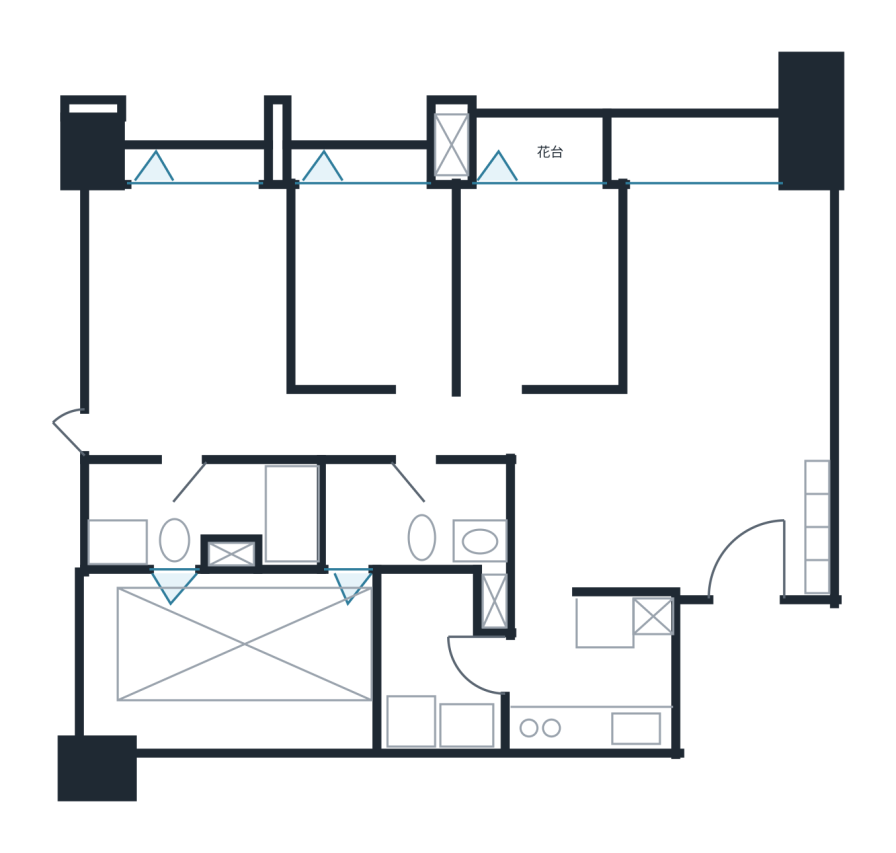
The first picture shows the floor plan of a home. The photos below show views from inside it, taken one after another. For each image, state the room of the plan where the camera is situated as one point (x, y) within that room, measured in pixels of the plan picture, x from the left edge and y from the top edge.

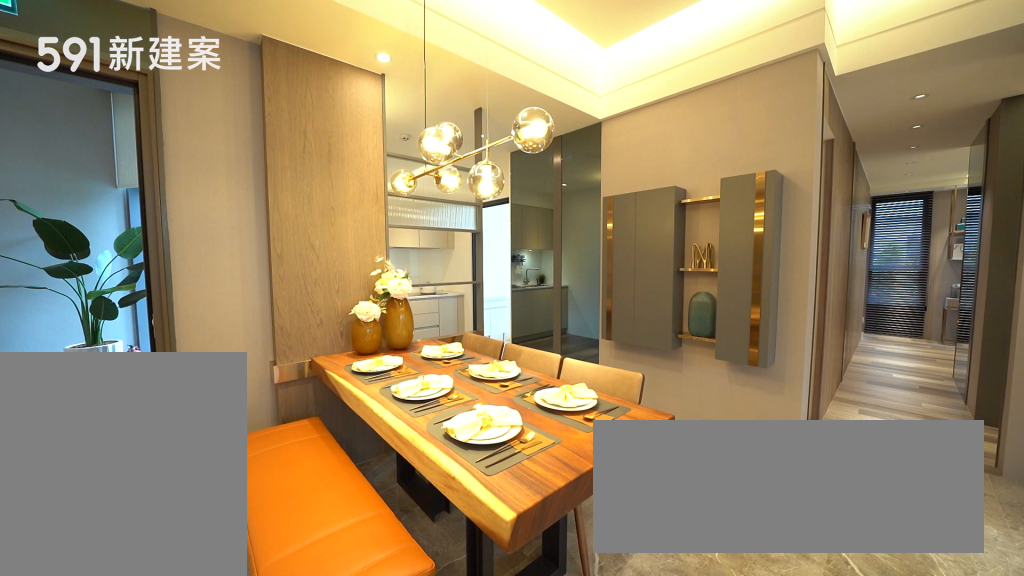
(636, 499)
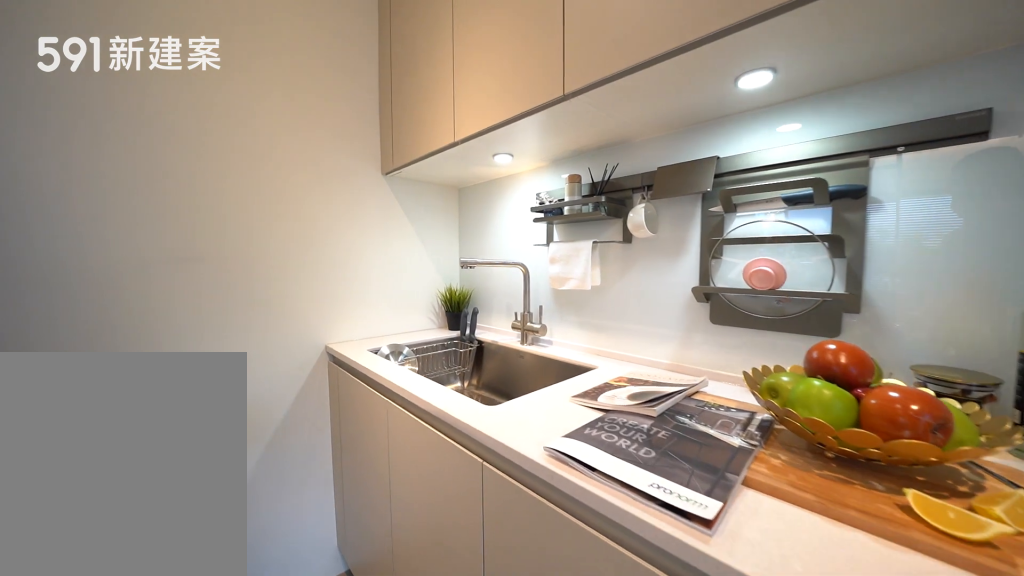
(597, 673)
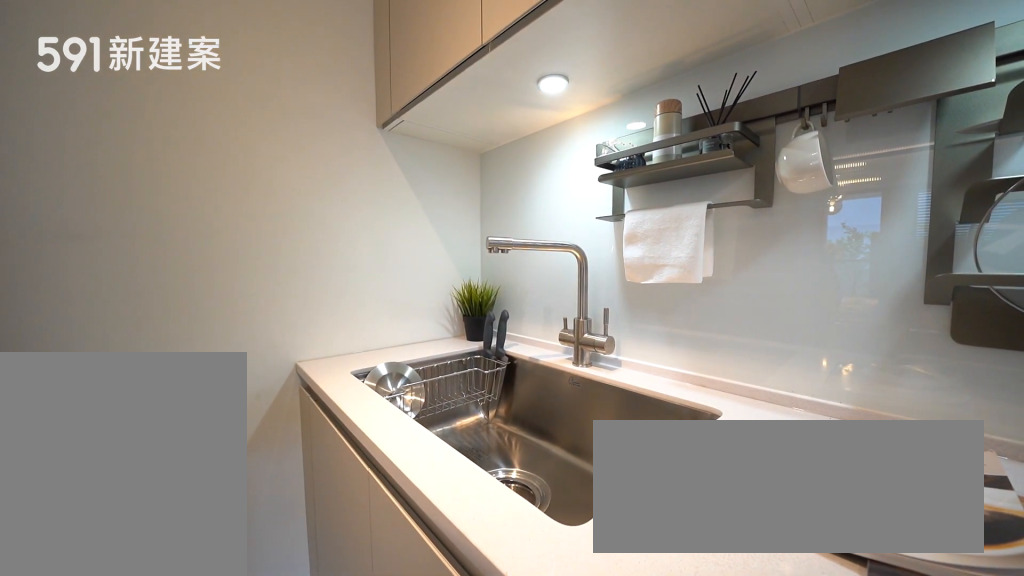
(597, 673)
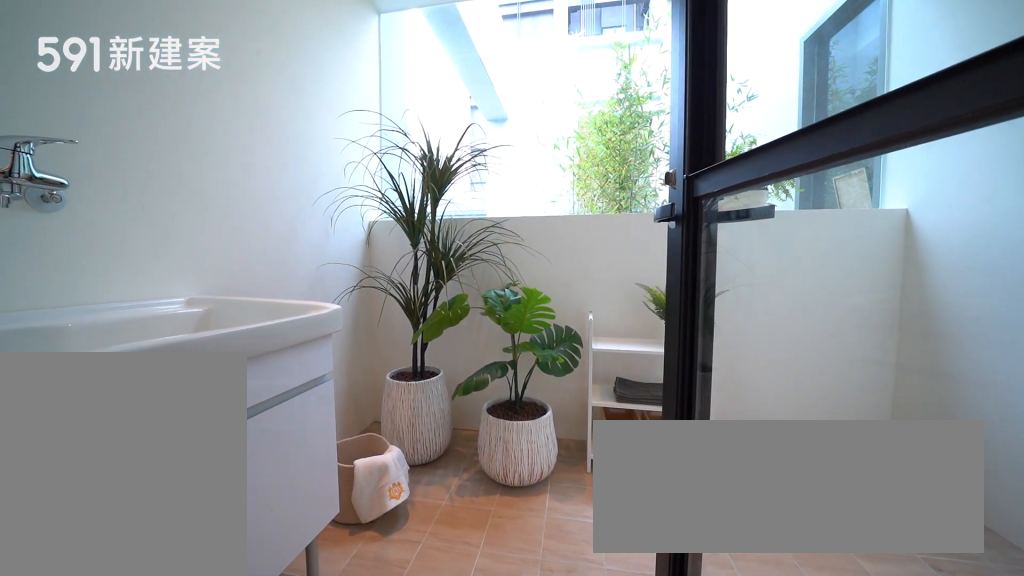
(445, 659)
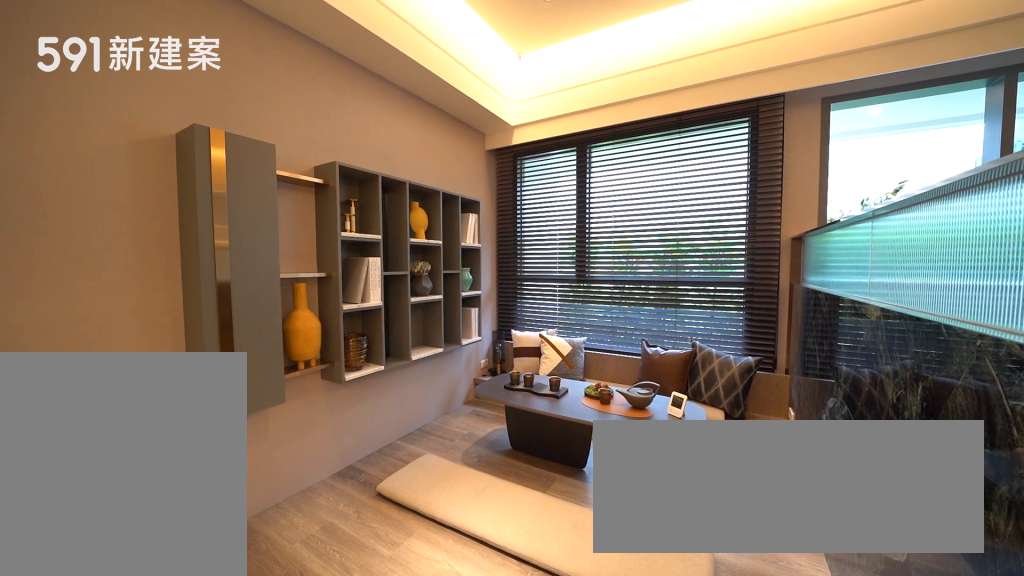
(535, 283)
